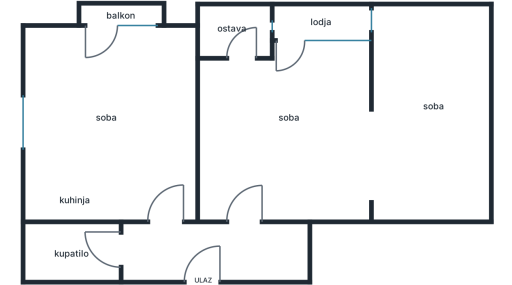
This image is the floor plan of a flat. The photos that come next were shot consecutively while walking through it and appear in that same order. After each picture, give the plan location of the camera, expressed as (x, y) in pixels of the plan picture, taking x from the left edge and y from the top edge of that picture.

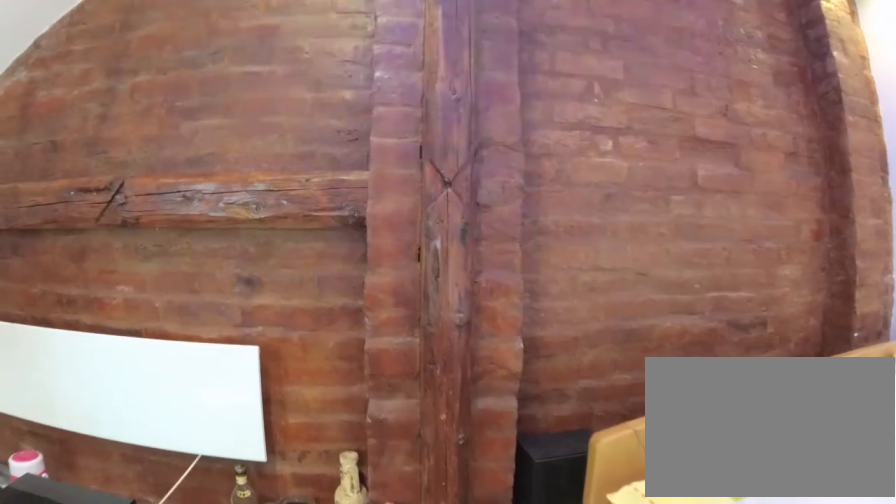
(434, 131)
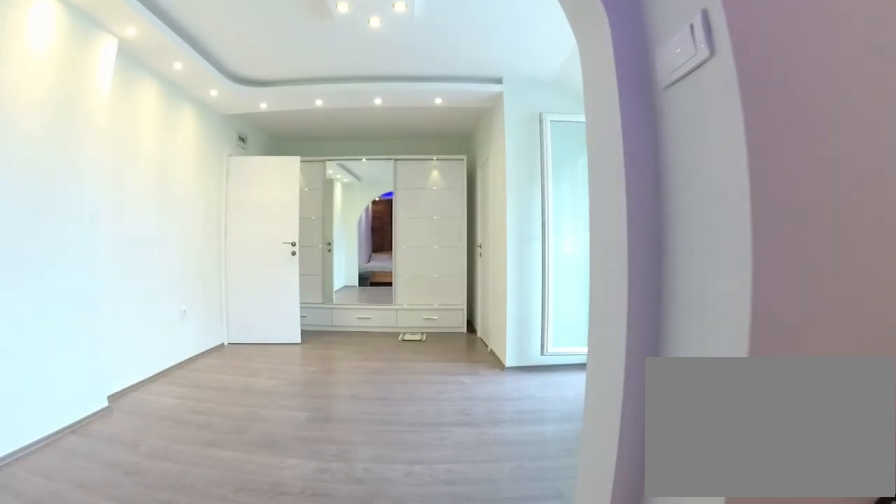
(413, 119)
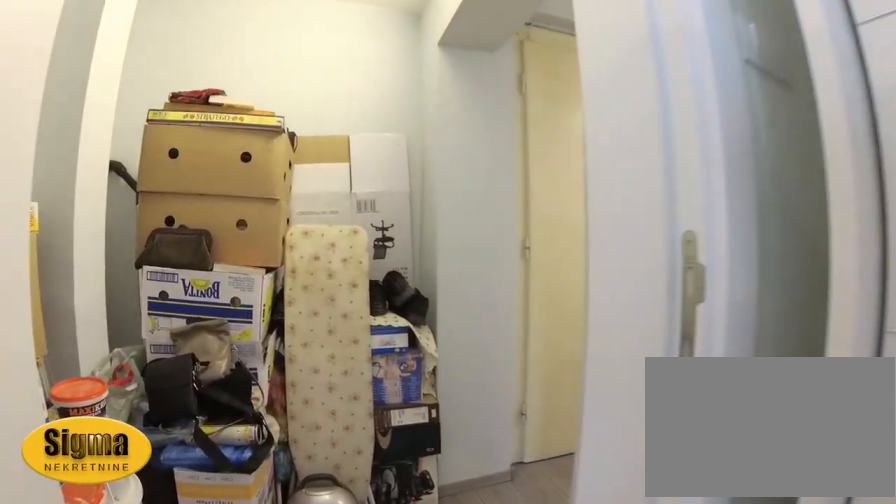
(253, 177)
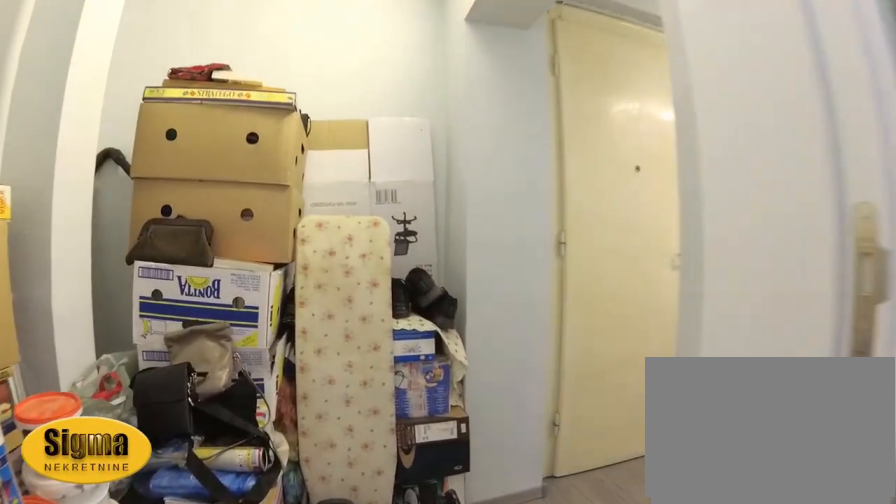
(249, 184)
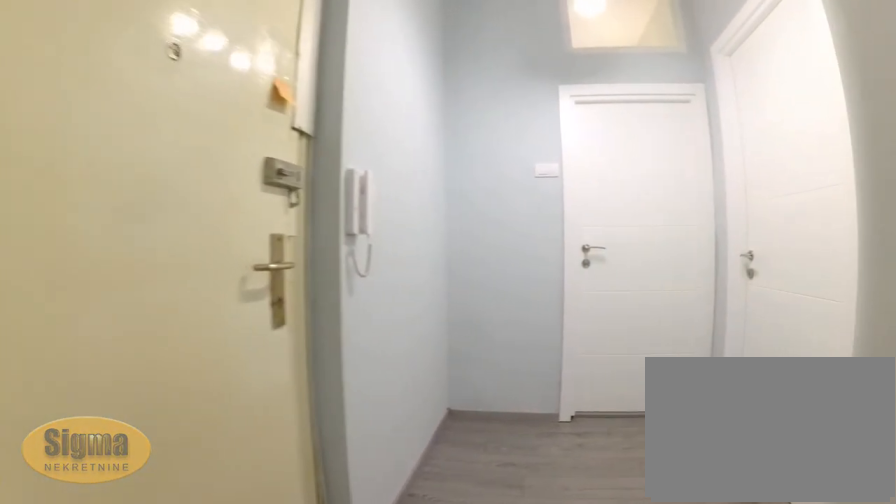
(239, 248)
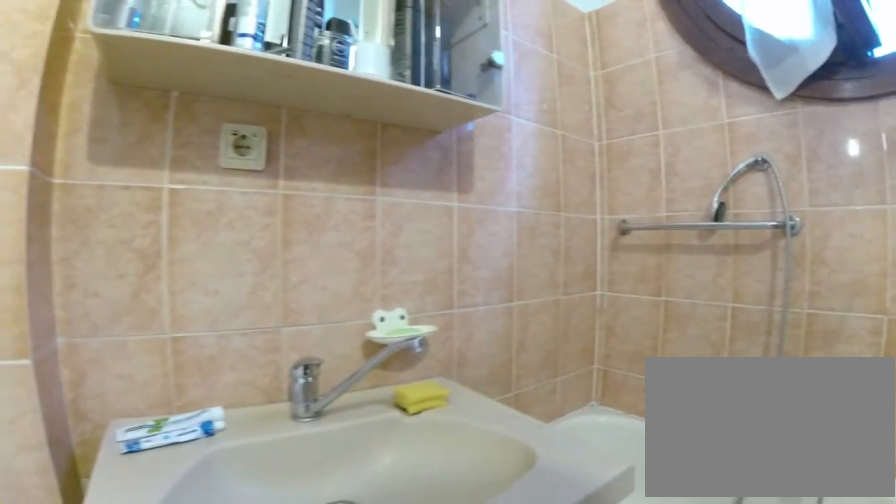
(58, 238)
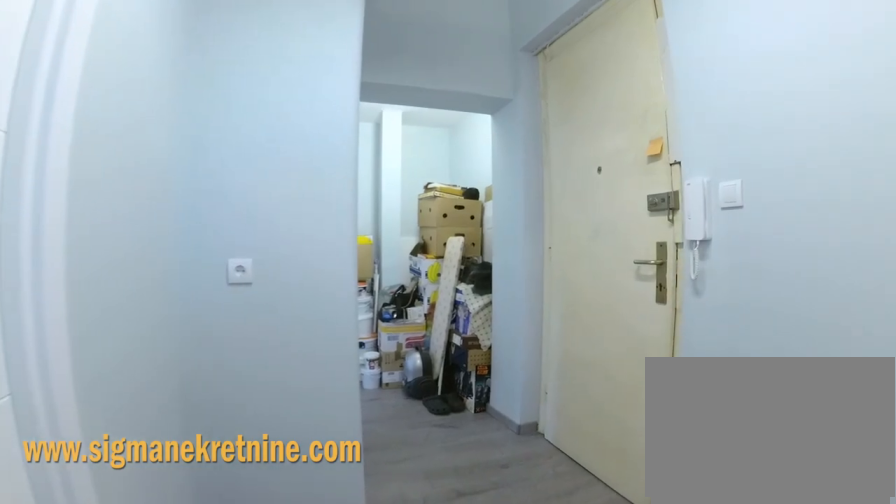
(136, 243)
